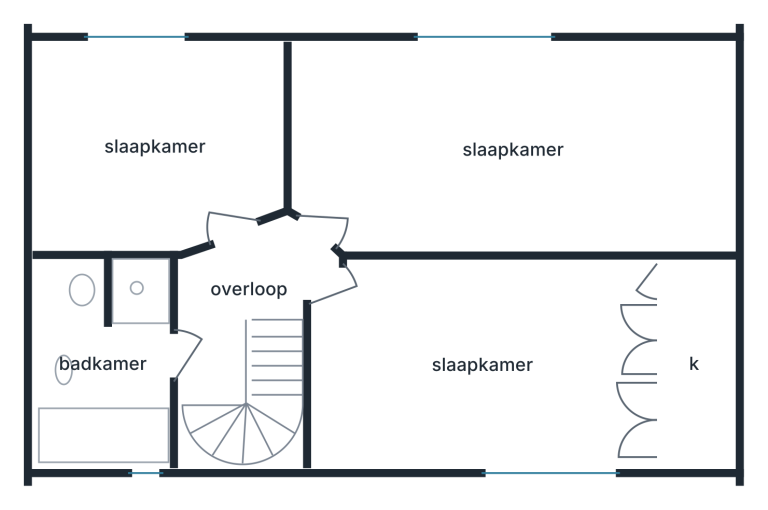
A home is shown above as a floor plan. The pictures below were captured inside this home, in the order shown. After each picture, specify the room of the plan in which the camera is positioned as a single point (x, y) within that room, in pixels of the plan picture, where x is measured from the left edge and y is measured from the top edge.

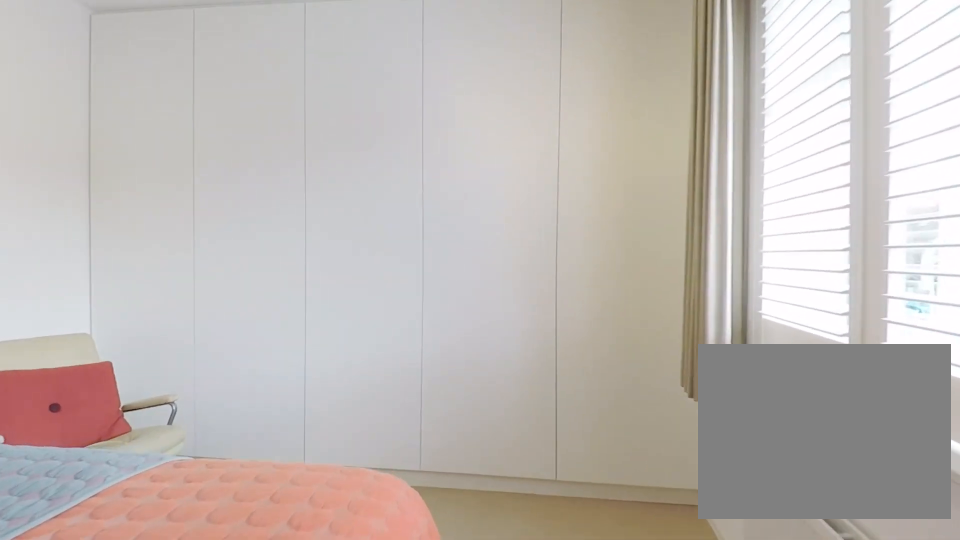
(487, 362)
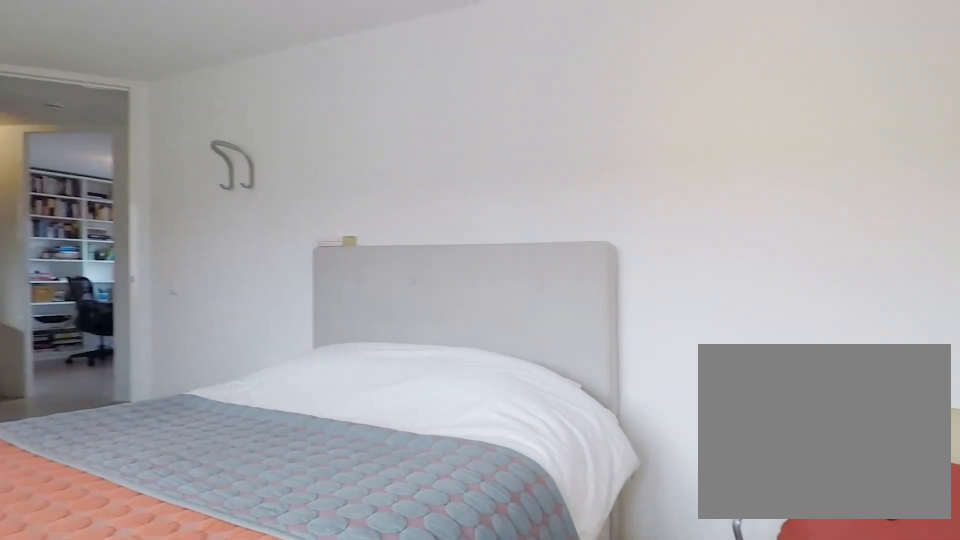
(487, 362)
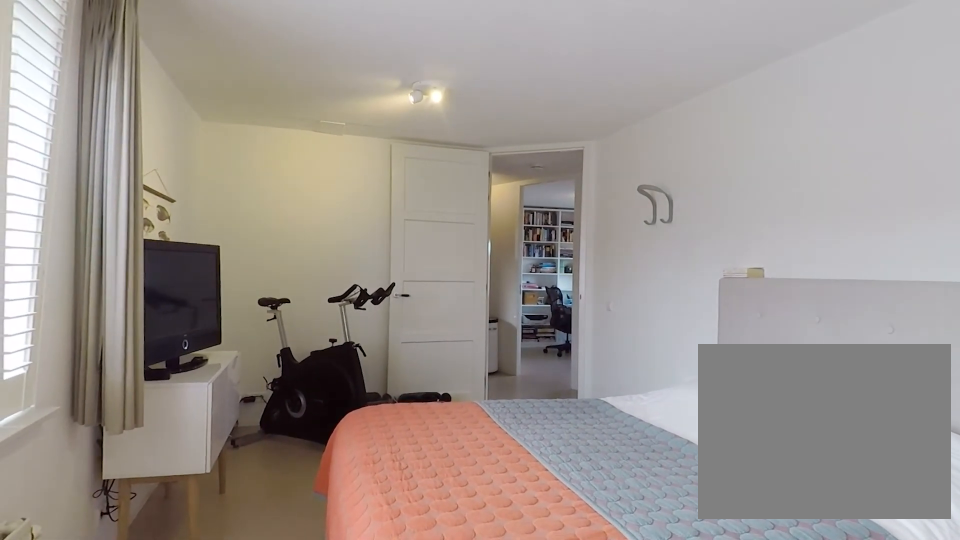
(487, 362)
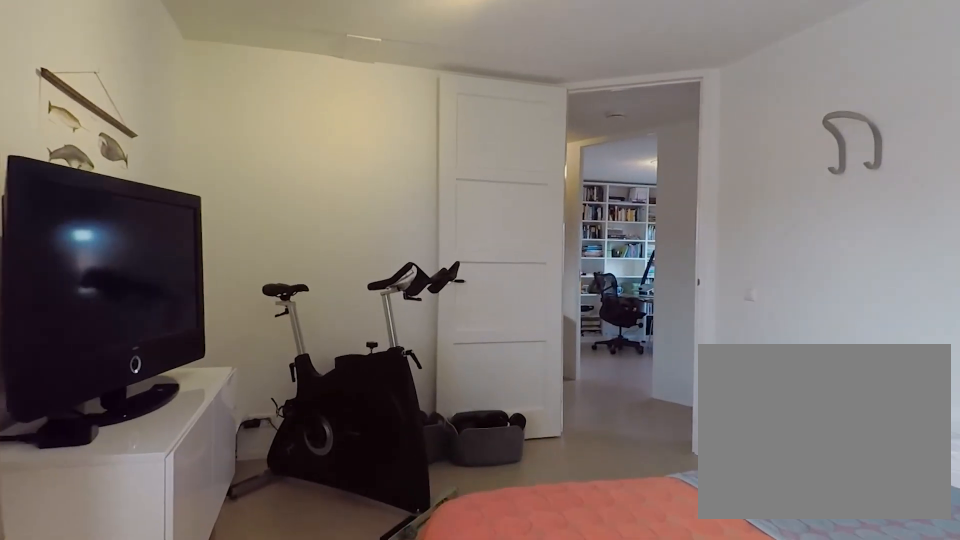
(487, 362)
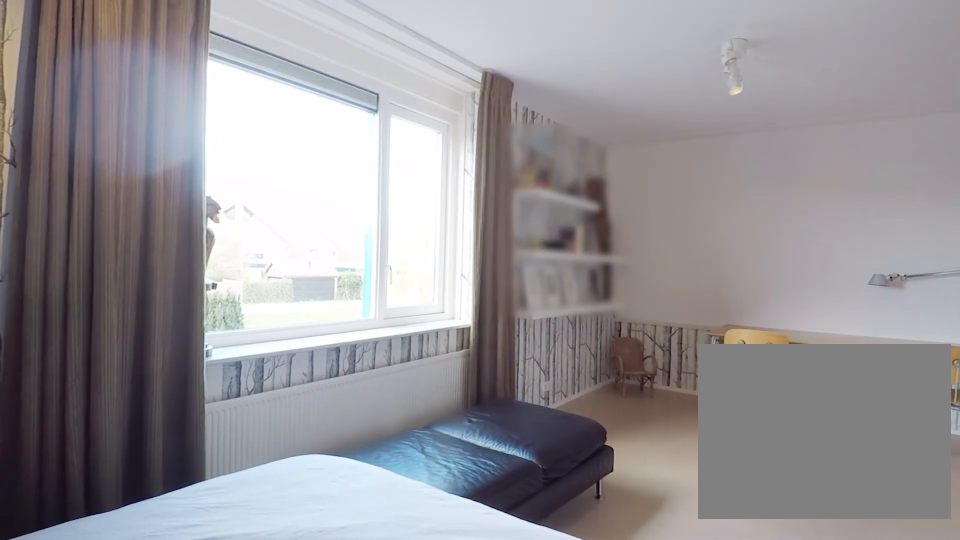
(503, 146)
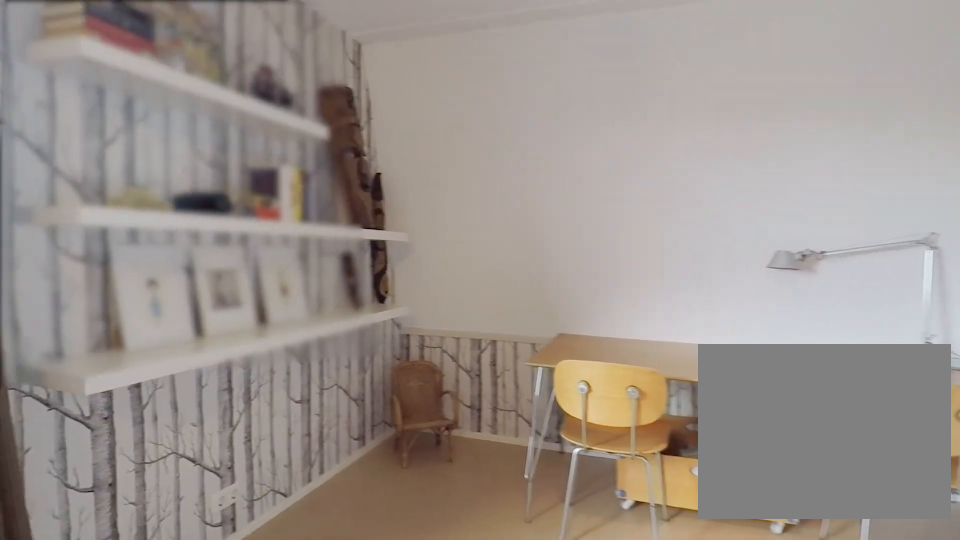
(503, 146)
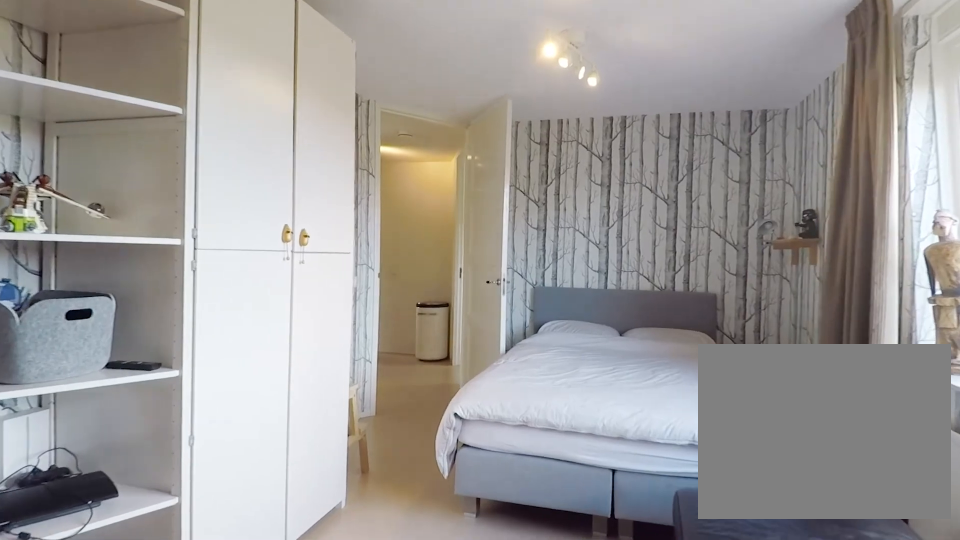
(503, 146)
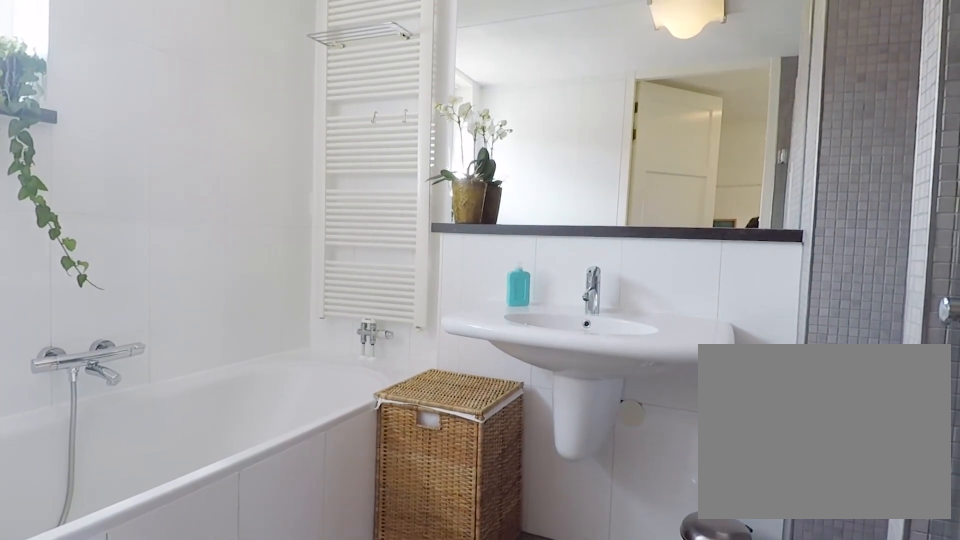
(108, 346)
